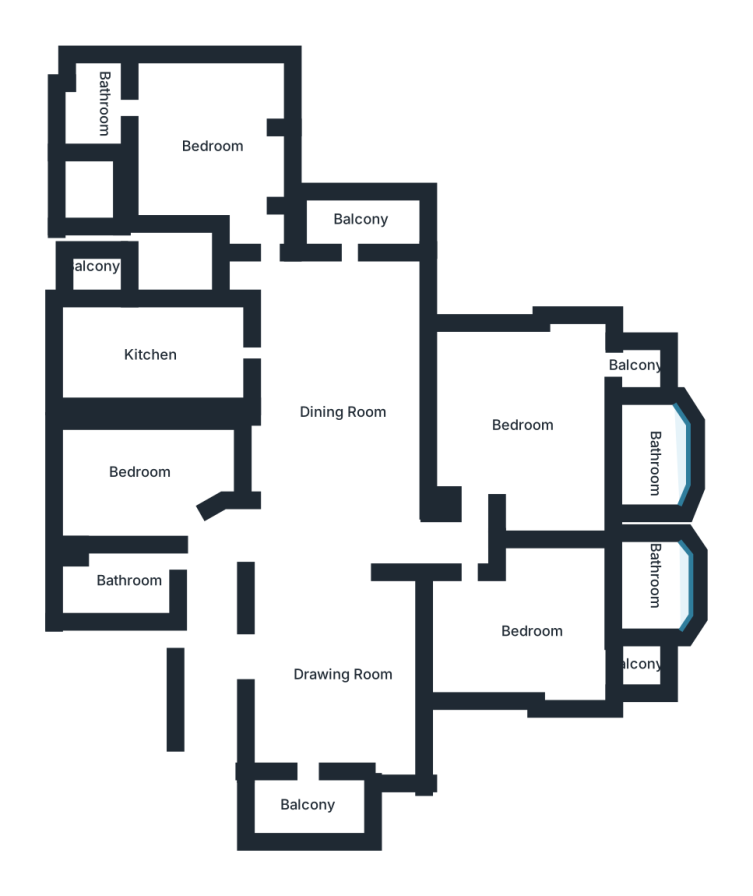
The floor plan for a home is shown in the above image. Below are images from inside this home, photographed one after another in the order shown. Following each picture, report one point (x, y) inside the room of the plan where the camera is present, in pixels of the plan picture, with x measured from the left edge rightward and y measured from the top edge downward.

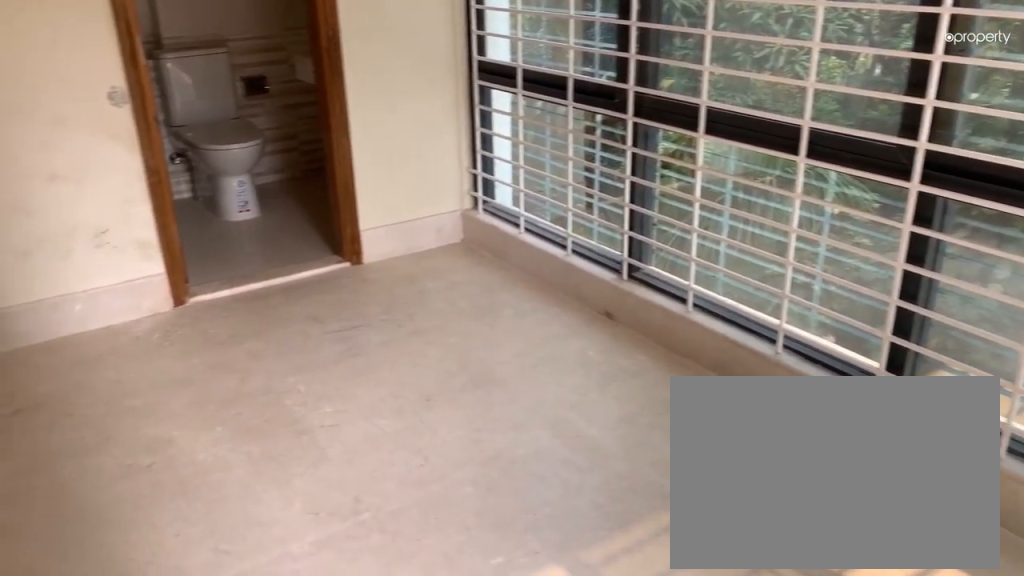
(214, 145)
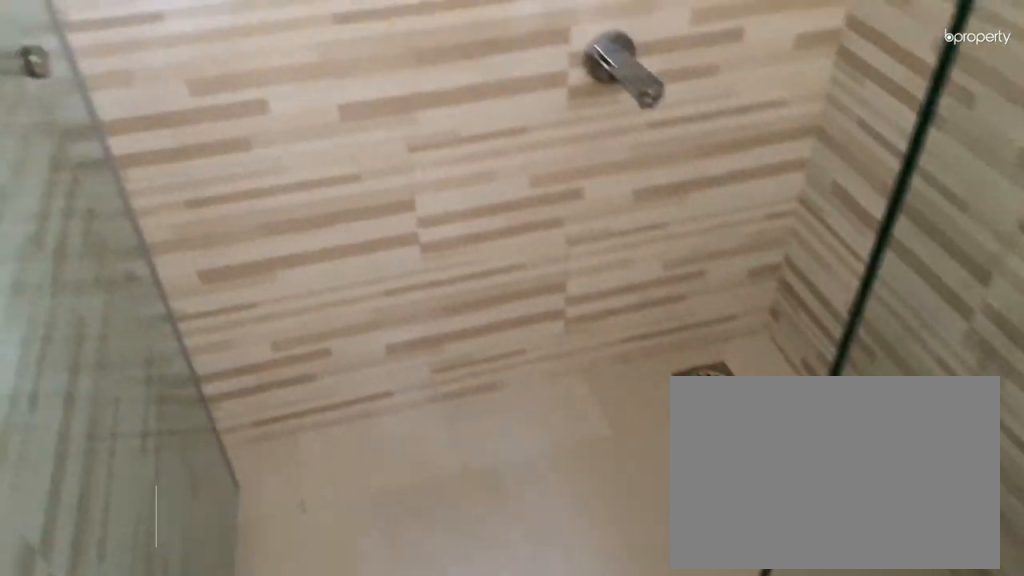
(102, 99)
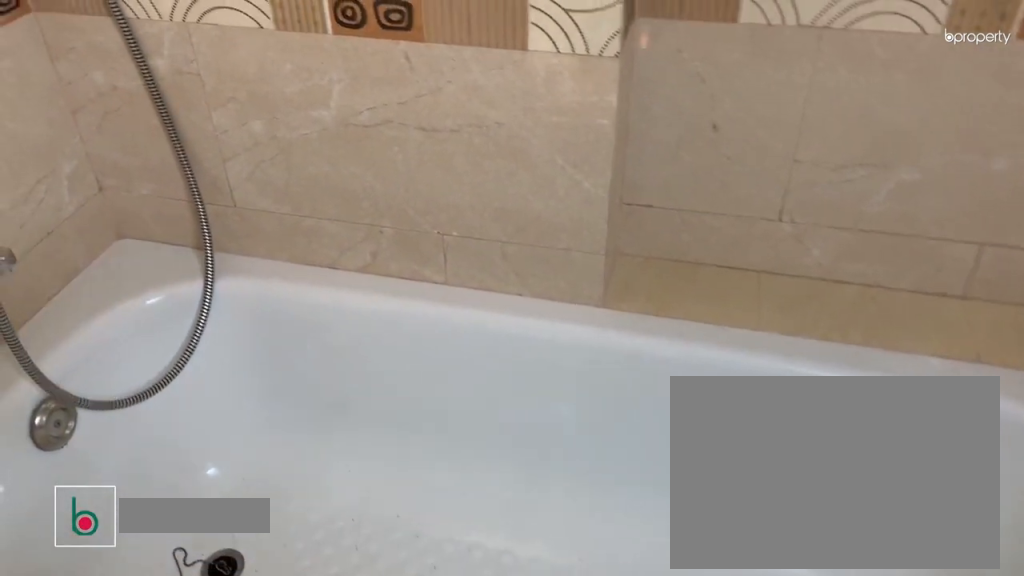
(647, 462)
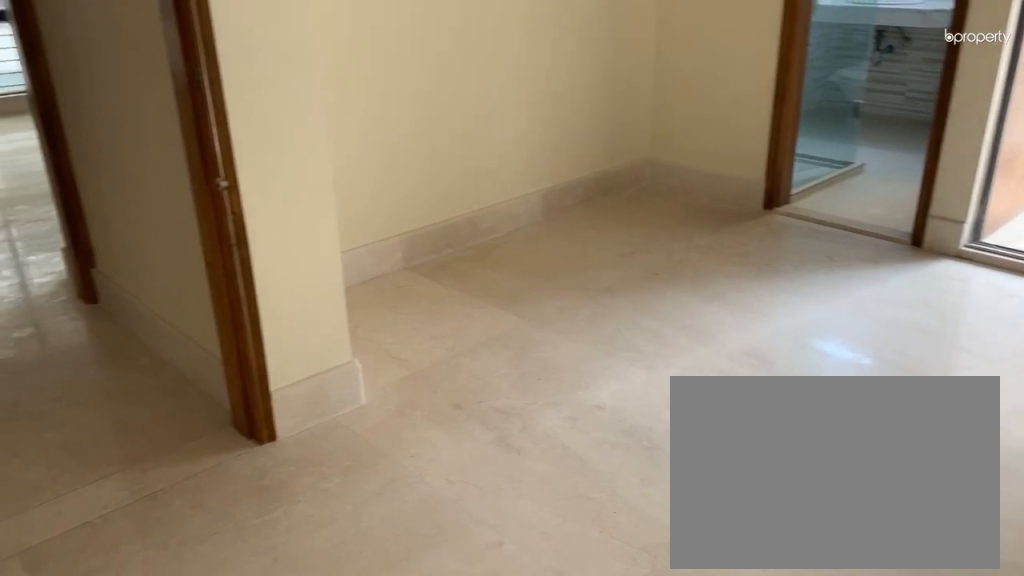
(536, 630)
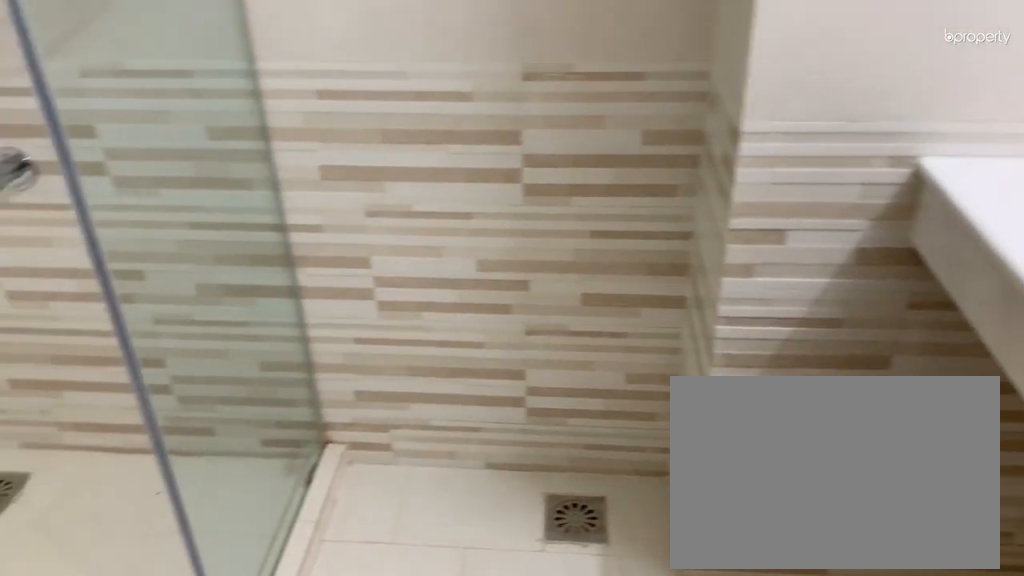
(652, 577)
